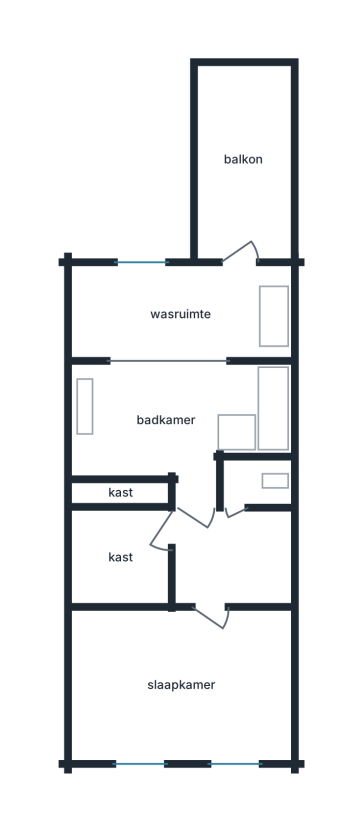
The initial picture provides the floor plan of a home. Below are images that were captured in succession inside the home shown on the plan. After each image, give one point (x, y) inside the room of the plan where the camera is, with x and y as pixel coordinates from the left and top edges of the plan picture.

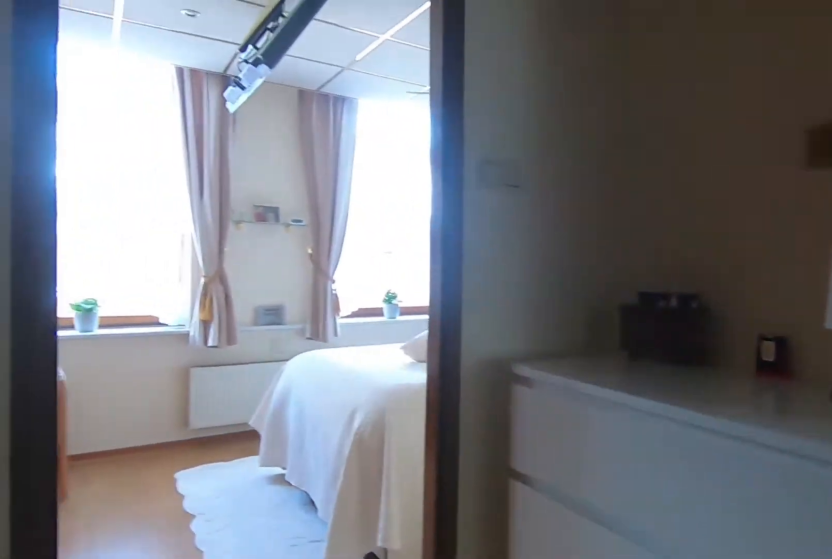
(215, 543)
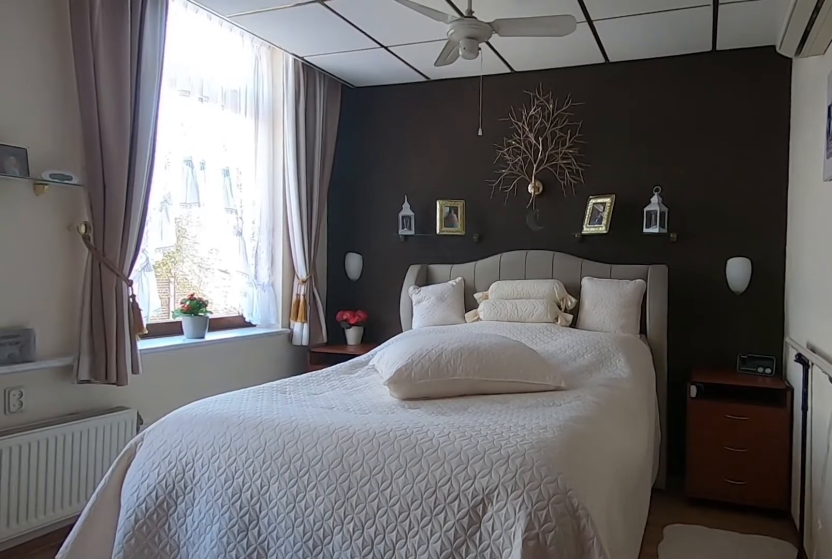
(179, 688)
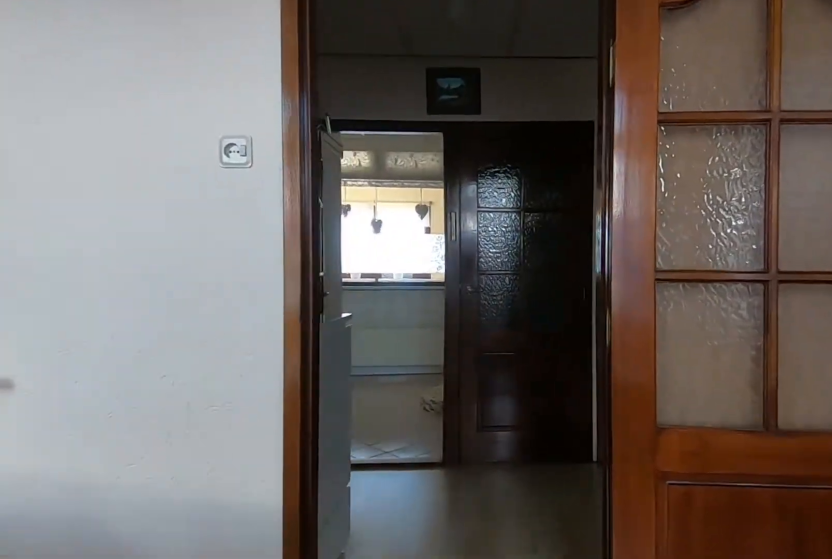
(179, 688)
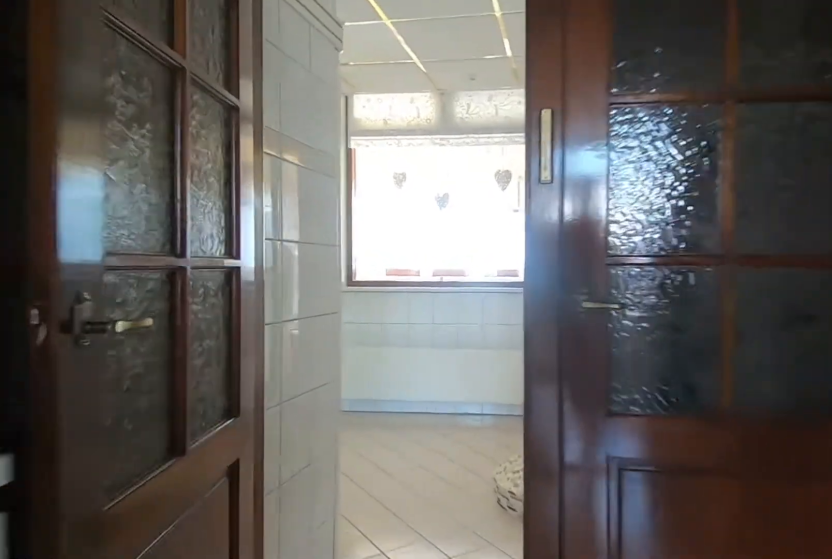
(215, 541)
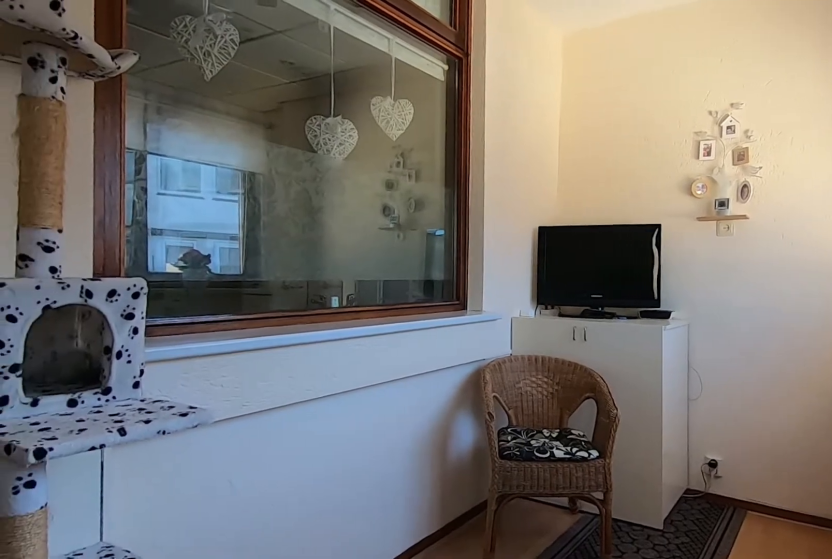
(156, 312)
